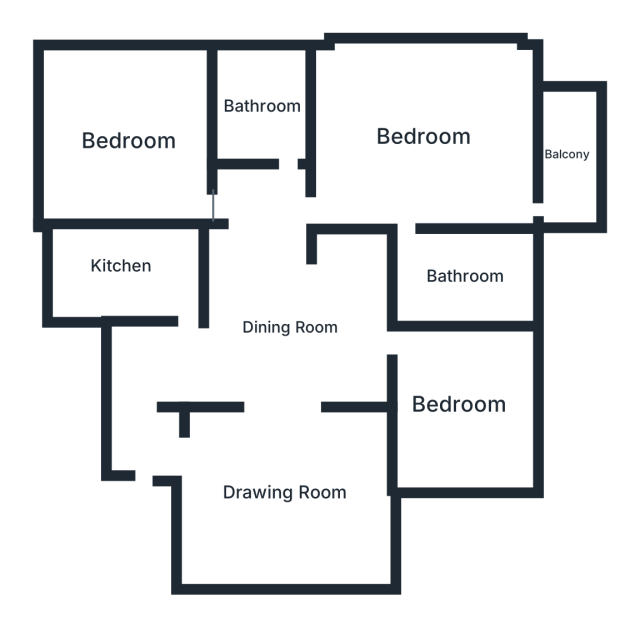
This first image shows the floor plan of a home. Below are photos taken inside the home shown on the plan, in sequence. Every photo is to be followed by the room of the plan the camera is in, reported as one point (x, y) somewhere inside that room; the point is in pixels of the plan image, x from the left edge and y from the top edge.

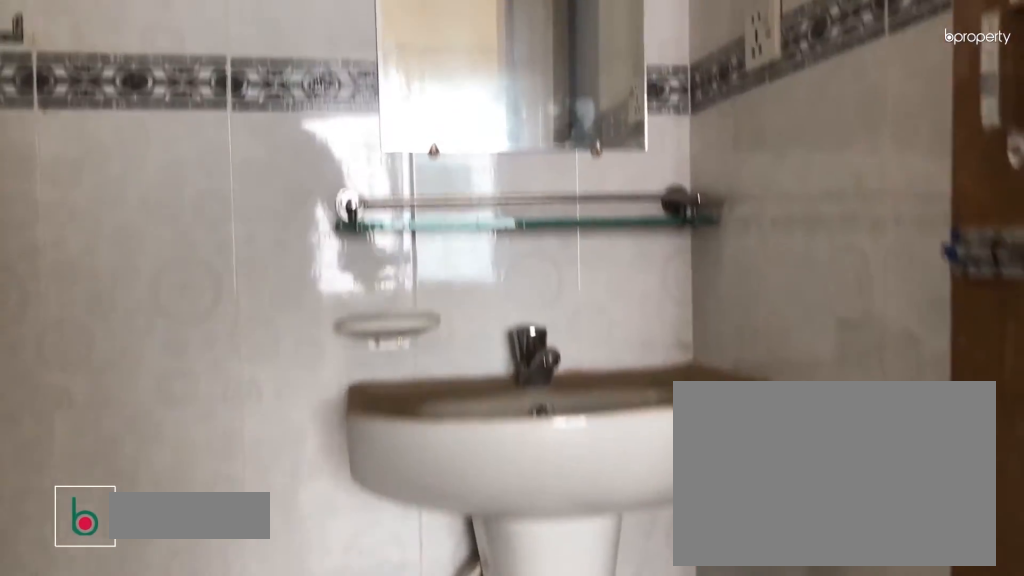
(460, 275)
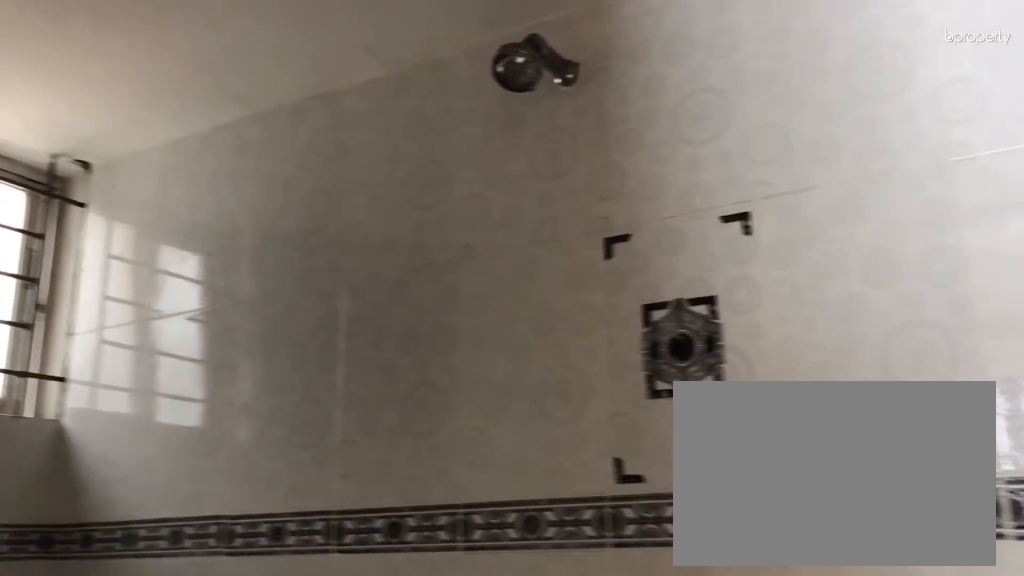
(460, 275)
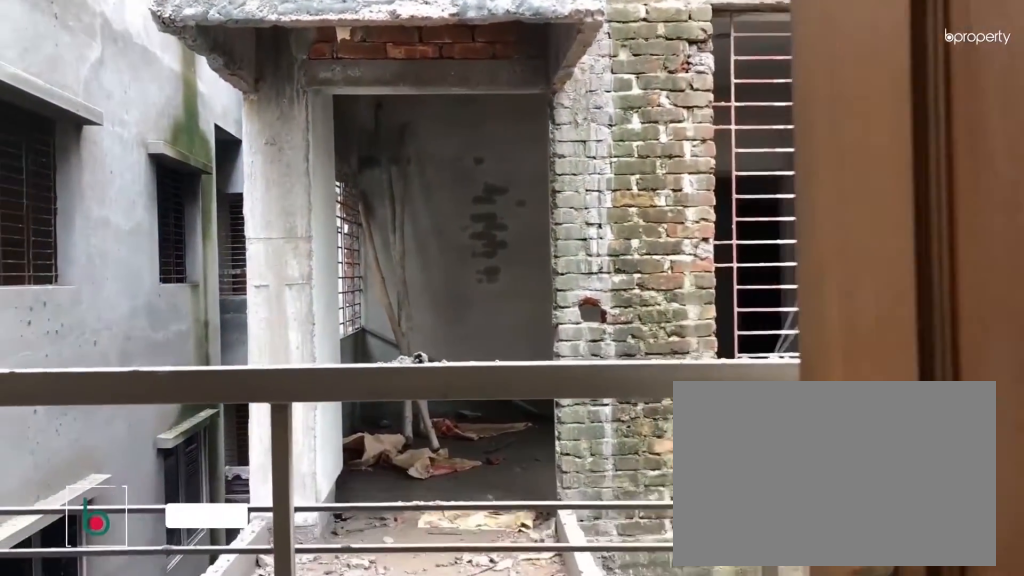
(567, 153)
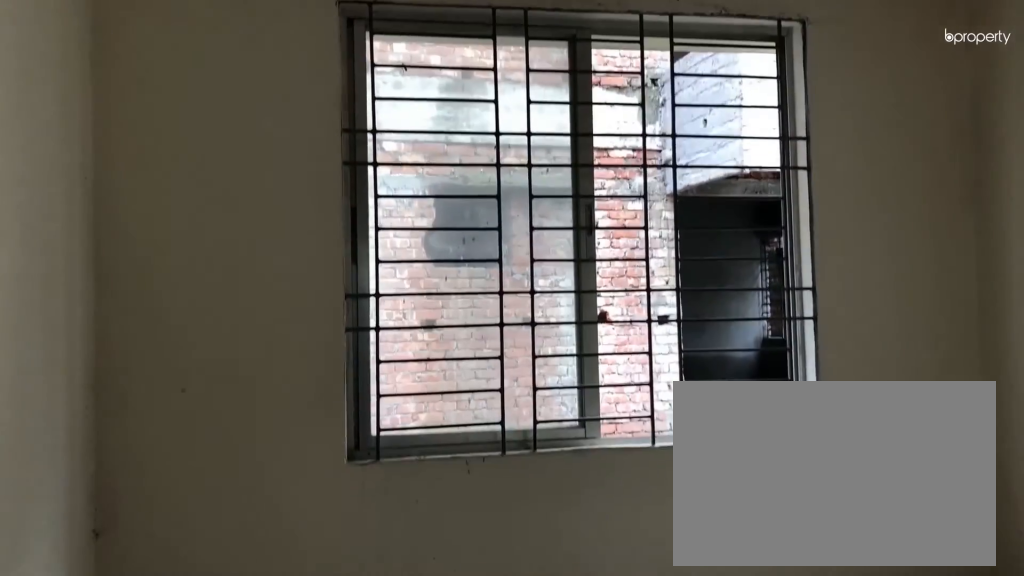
(458, 402)
